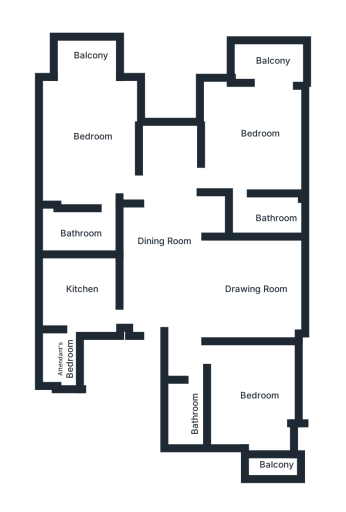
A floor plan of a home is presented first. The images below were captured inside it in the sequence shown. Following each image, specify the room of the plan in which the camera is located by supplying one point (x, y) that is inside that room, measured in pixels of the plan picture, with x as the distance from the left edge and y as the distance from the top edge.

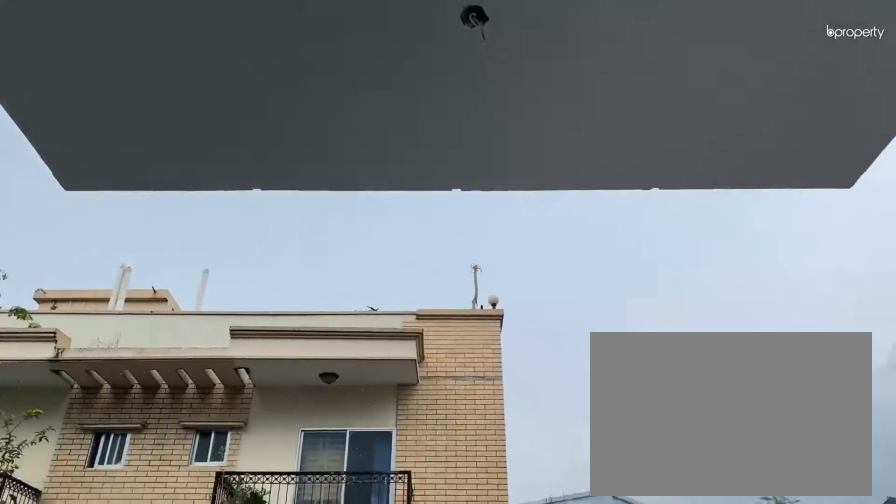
(84, 61)
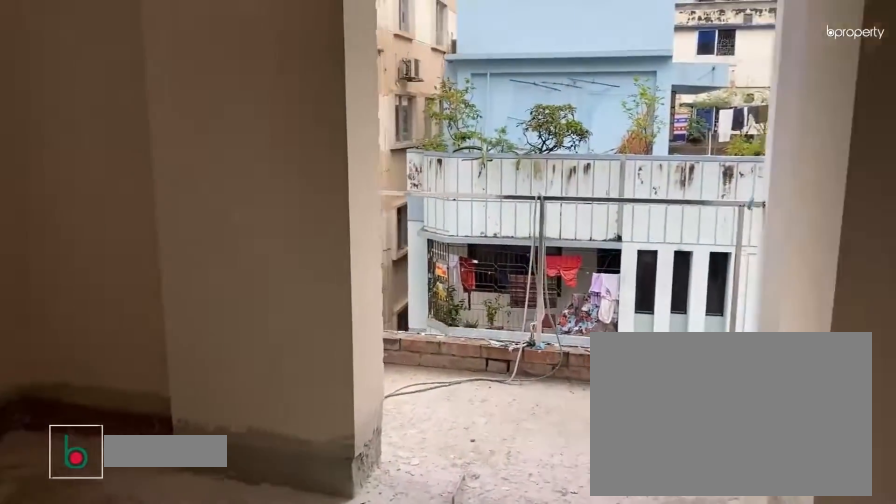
(249, 133)
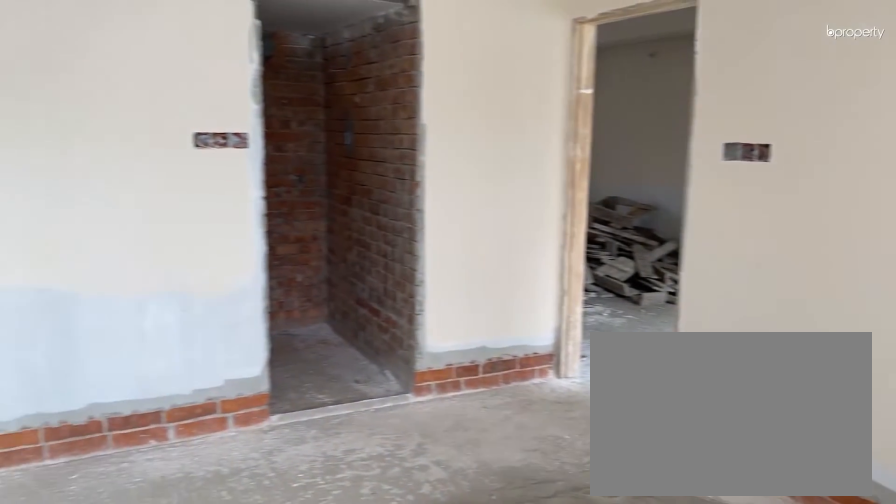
(249, 133)
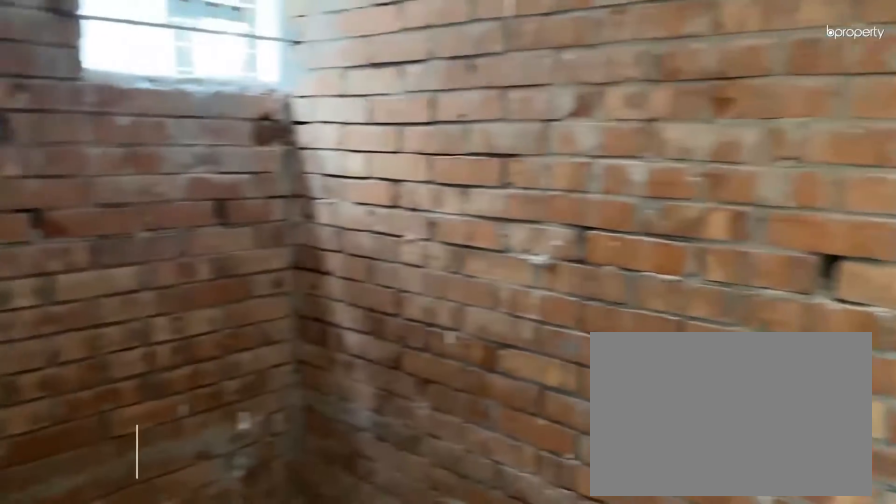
(269, 214)
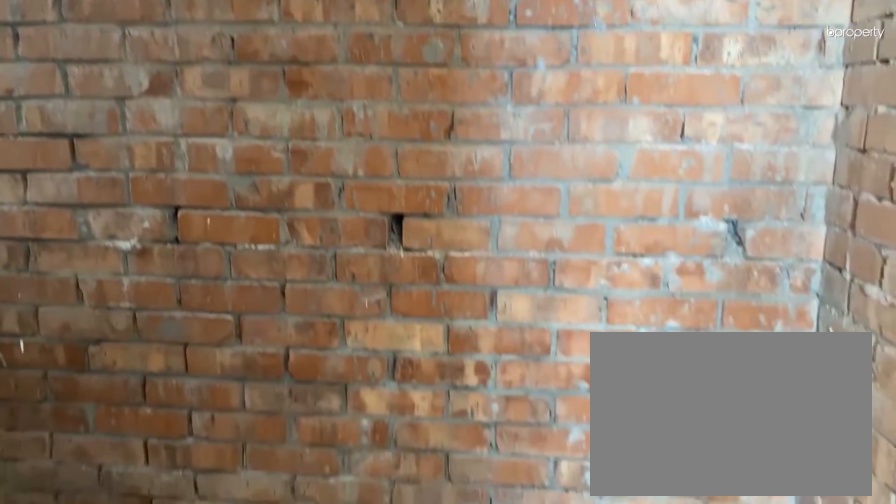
(266, 214)
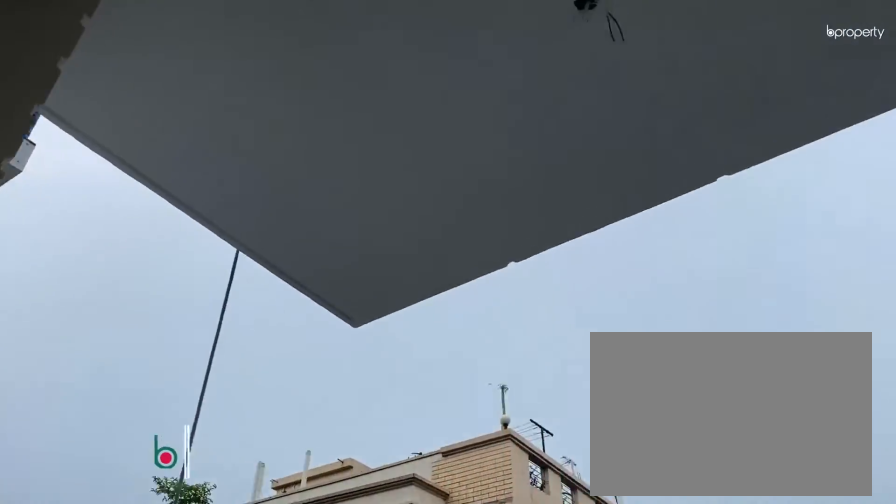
(268, 65)
